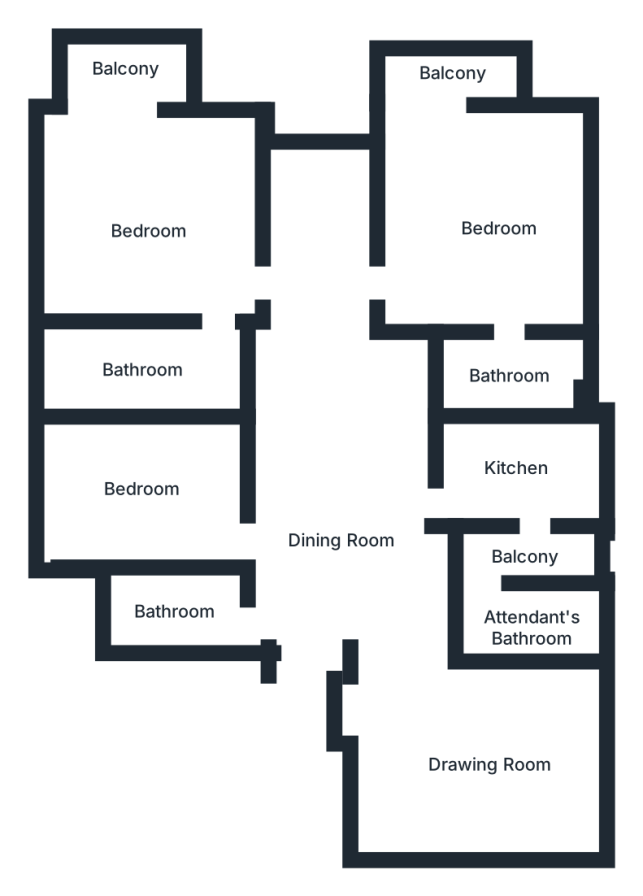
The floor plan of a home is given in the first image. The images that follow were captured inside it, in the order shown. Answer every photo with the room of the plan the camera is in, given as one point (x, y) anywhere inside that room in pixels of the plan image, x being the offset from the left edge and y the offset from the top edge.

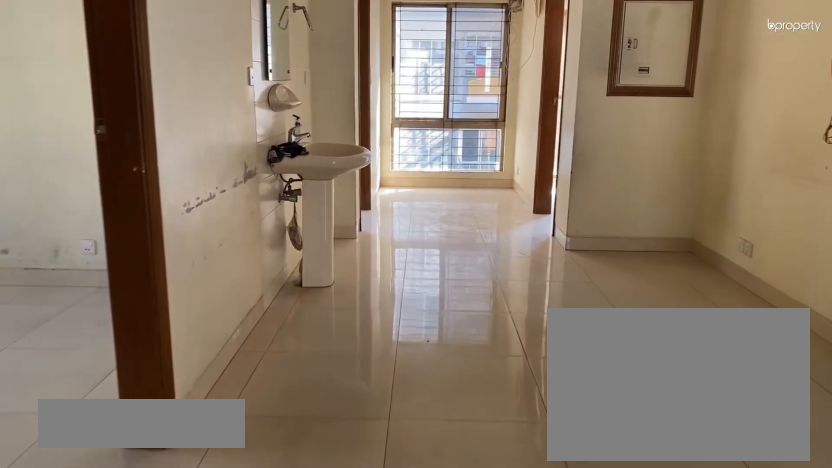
(331, 563)
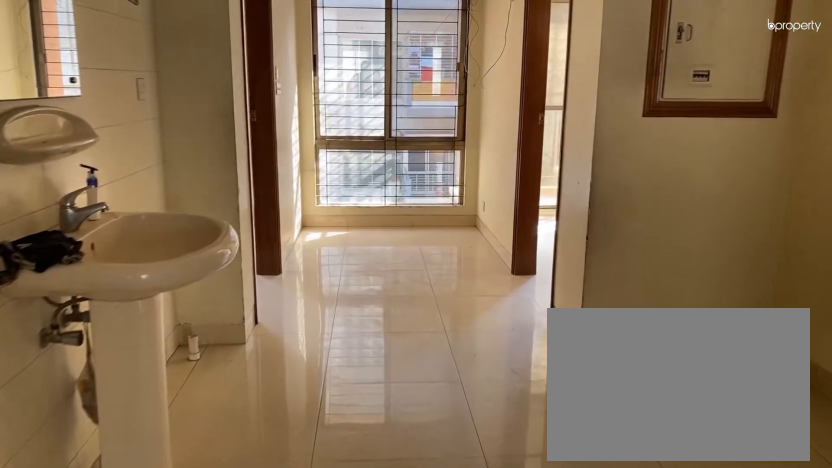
(314, 363)
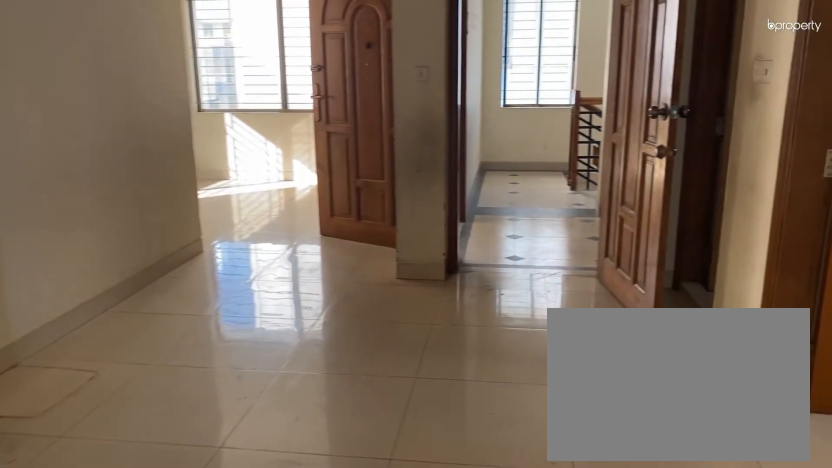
(314, 363)
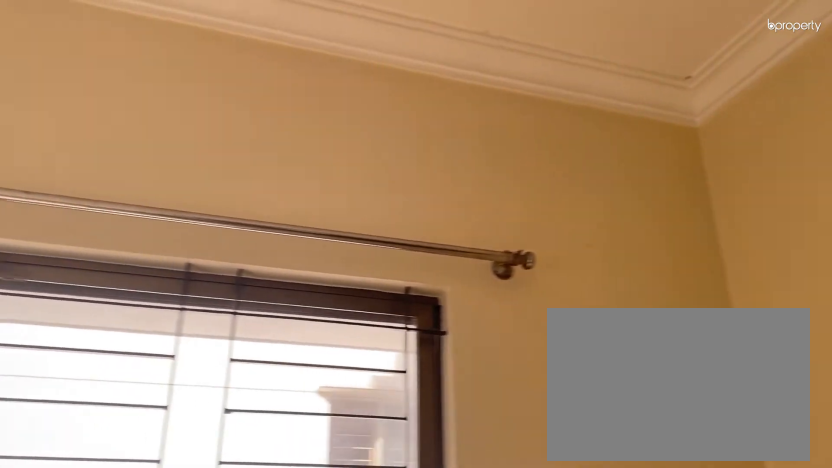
(474, 761)
